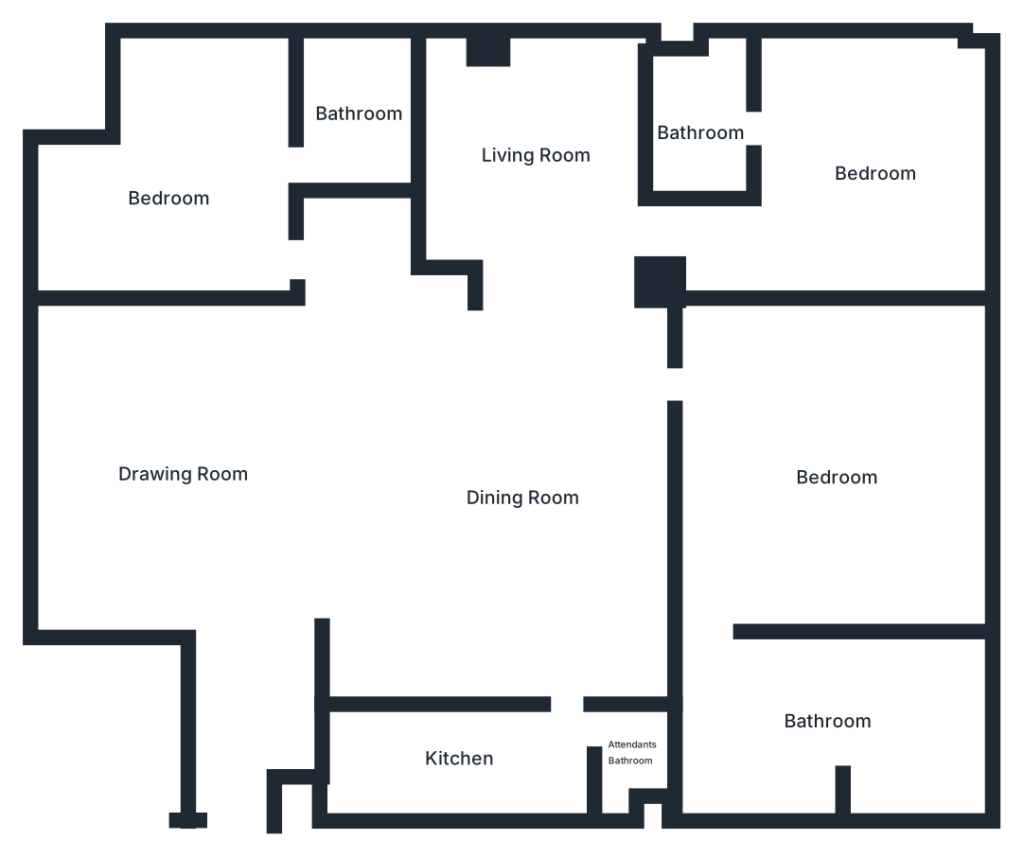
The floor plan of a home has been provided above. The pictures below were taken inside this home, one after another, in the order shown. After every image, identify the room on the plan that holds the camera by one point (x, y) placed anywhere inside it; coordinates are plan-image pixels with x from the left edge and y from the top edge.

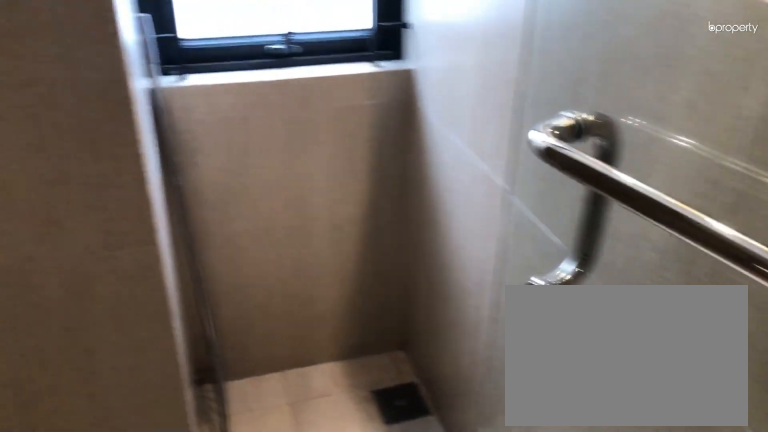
(699, 131)
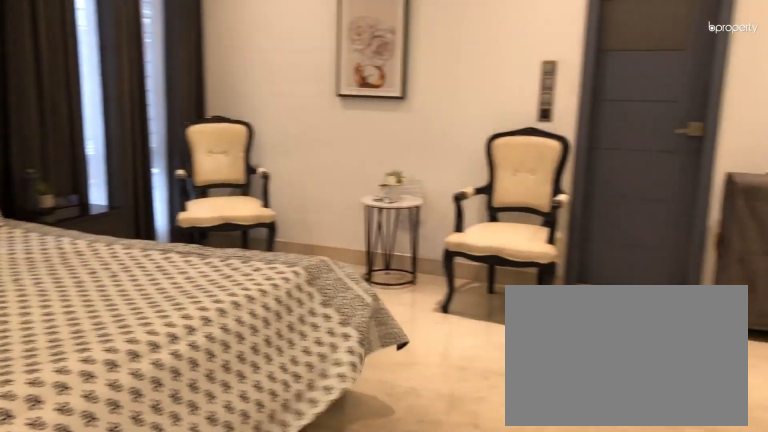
(839, 479)
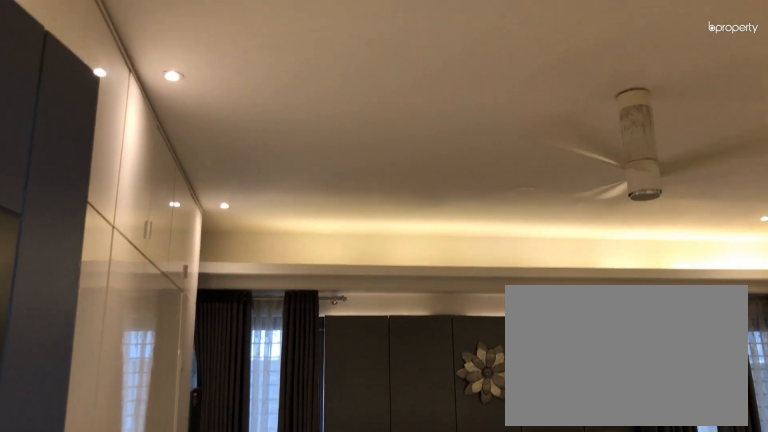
(839, 479)
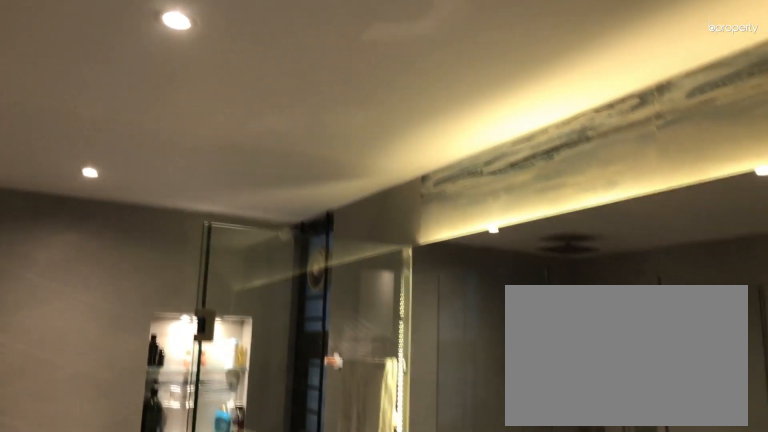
(827, 723)
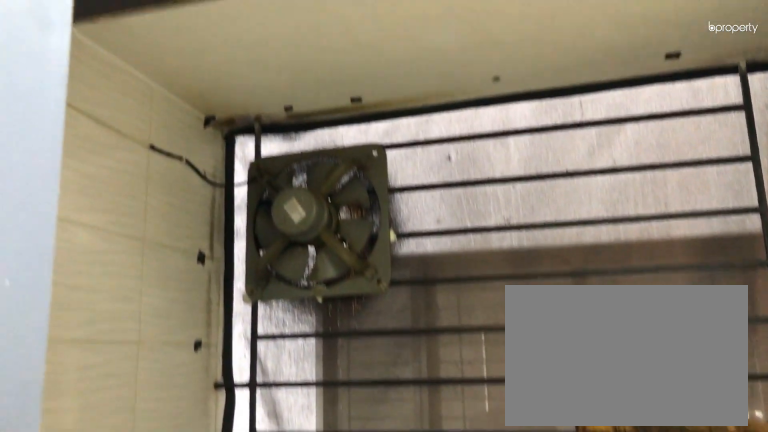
(464, 760)
